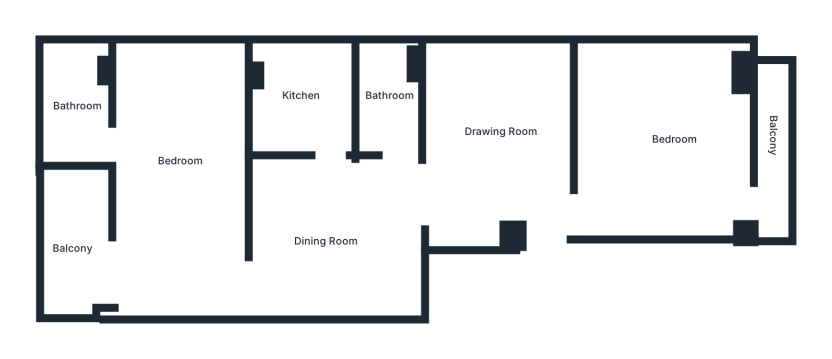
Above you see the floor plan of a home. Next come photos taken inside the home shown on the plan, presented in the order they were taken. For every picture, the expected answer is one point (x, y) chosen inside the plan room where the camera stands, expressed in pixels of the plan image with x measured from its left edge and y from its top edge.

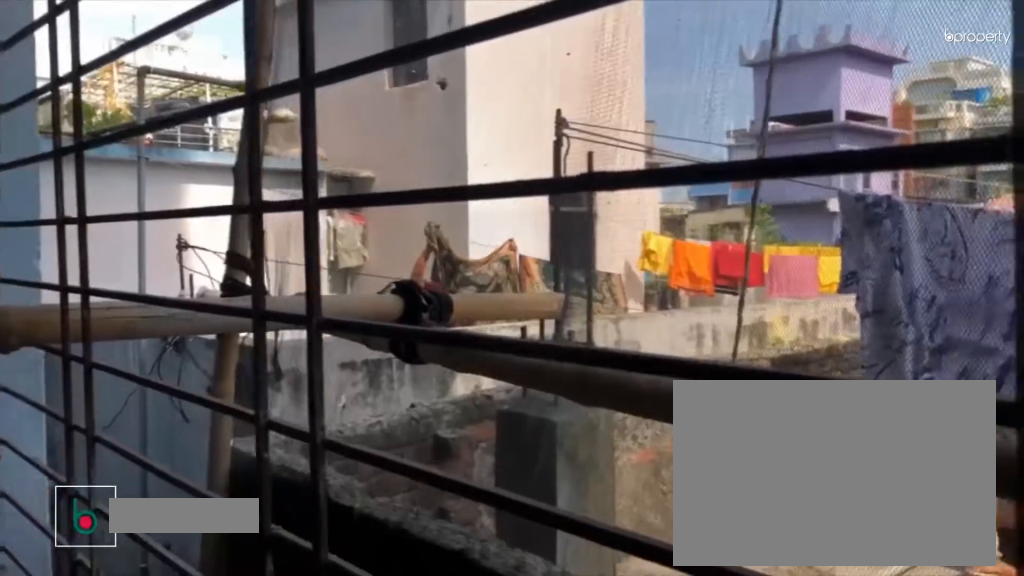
(773, 182)
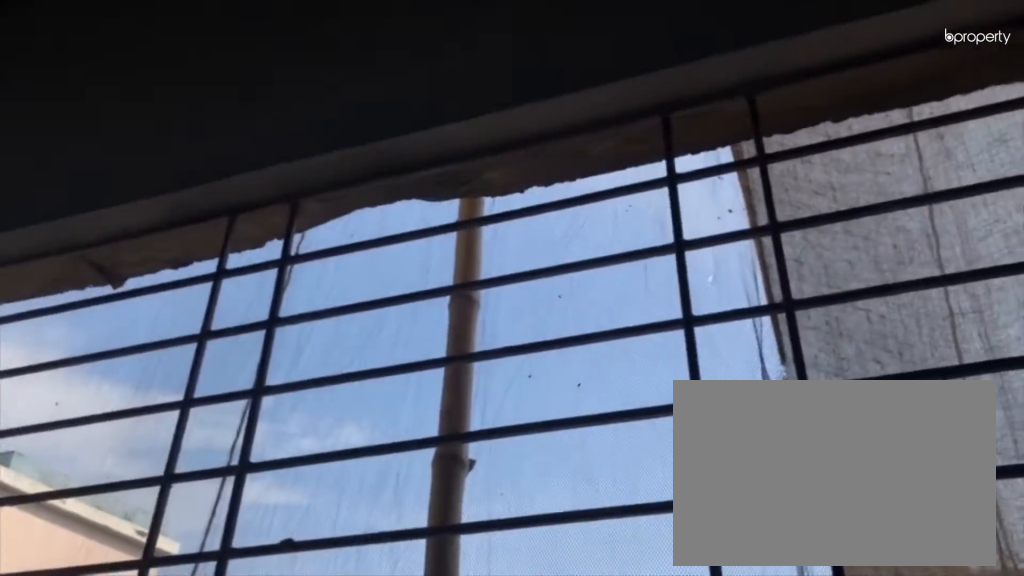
(772, 136)
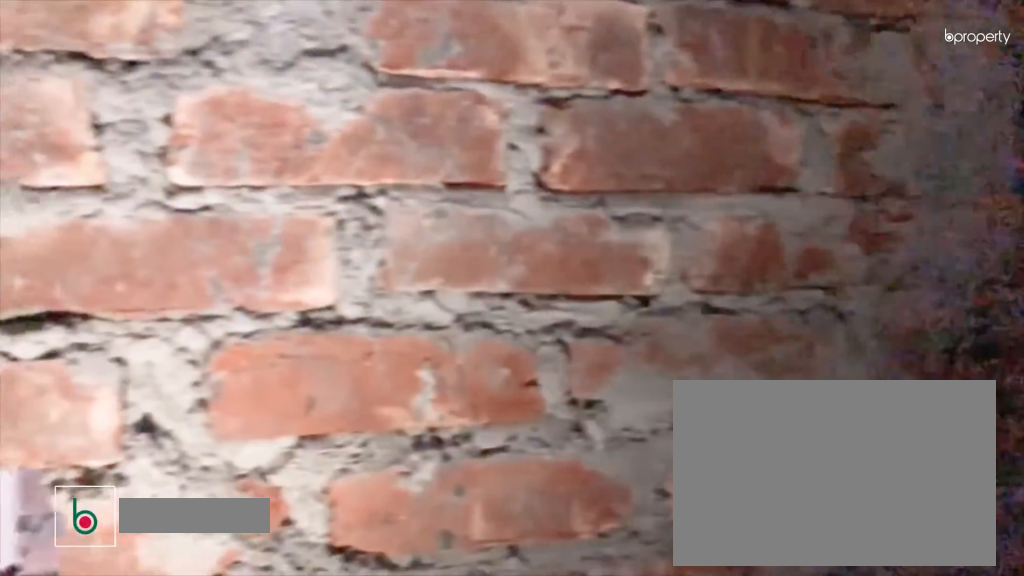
(388, 101)
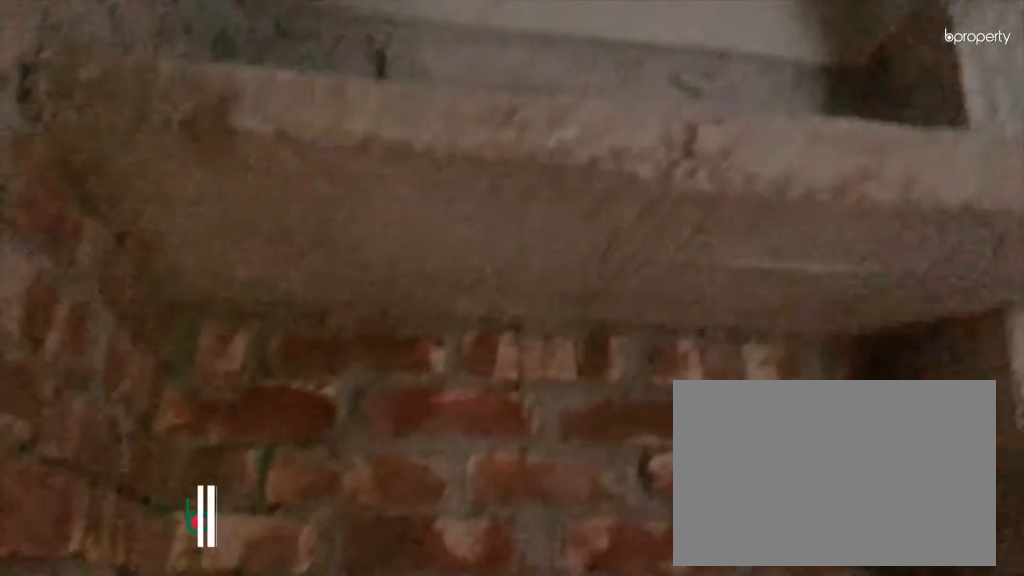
(302, 97)
